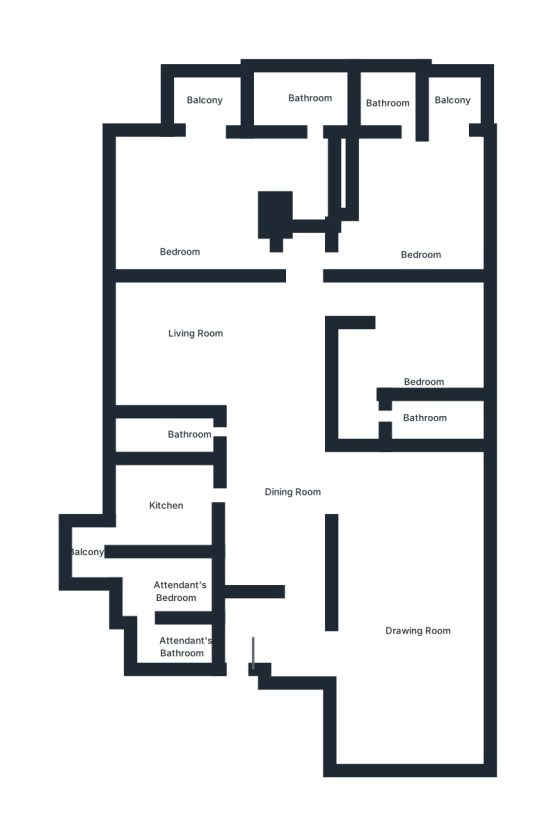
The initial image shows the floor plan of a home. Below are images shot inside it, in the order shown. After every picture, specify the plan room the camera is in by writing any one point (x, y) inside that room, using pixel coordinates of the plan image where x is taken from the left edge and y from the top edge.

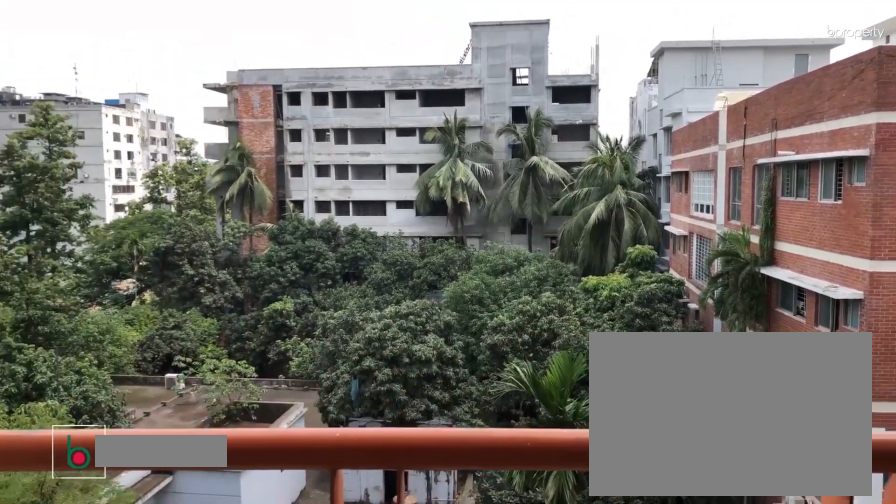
(454, 102)
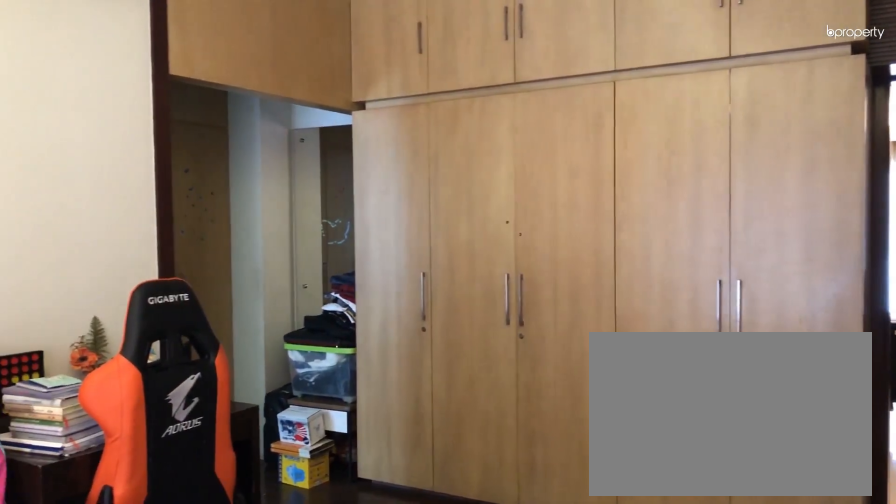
(417, 354)
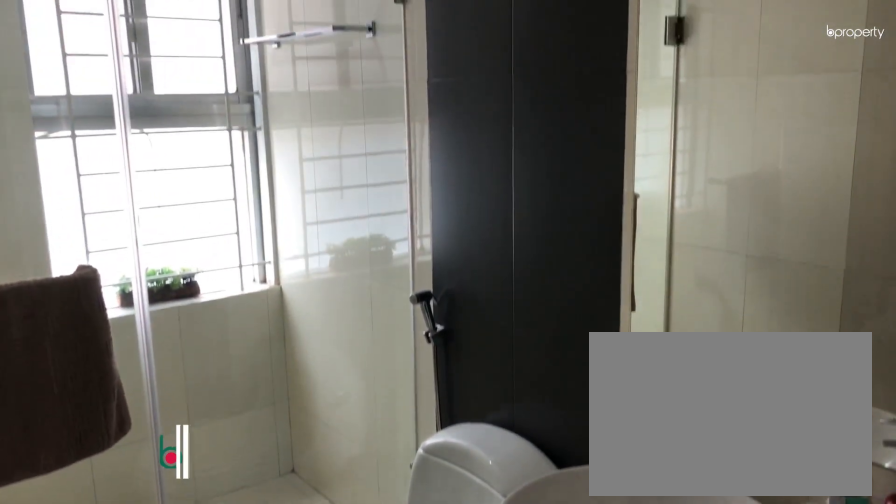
(443, 428)
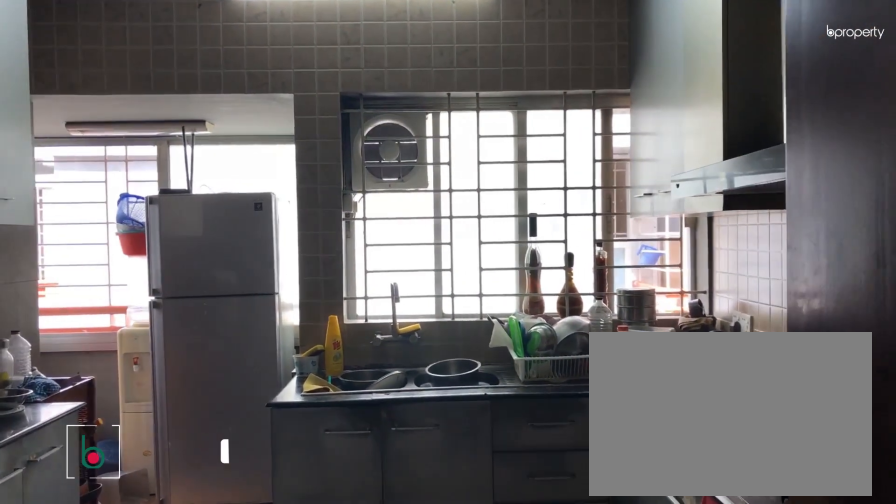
(149, 496)
